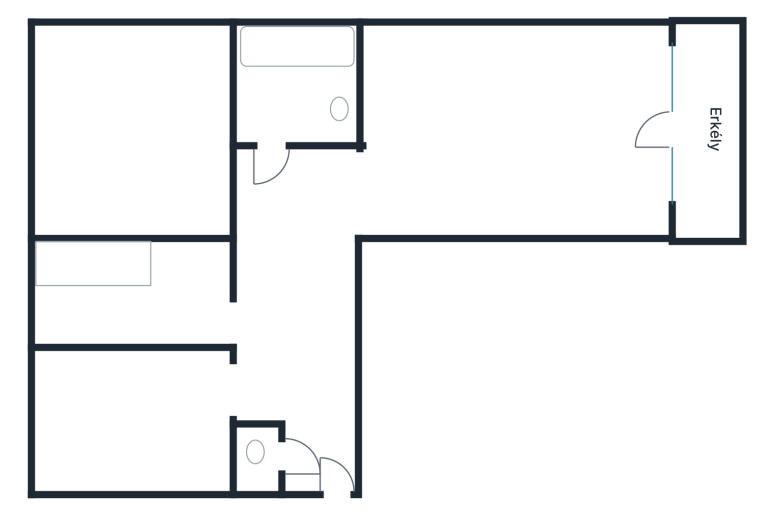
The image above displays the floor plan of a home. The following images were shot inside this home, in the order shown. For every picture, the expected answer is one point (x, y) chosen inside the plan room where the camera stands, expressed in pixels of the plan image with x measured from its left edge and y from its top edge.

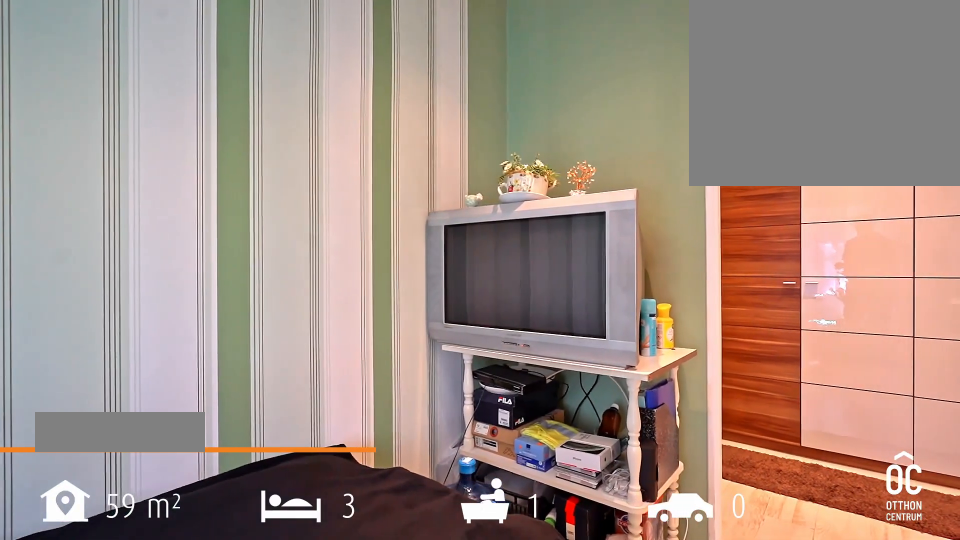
(125, 282)
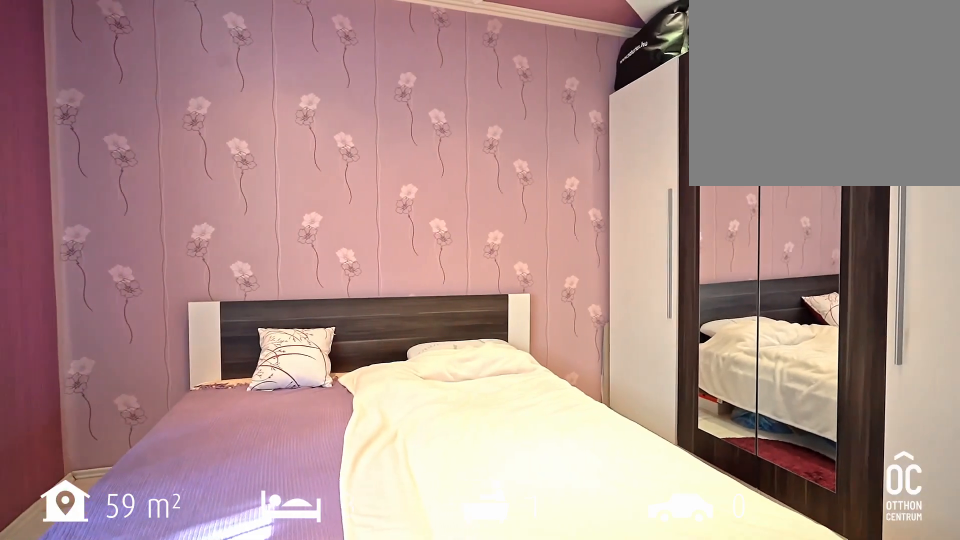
(153, 126)
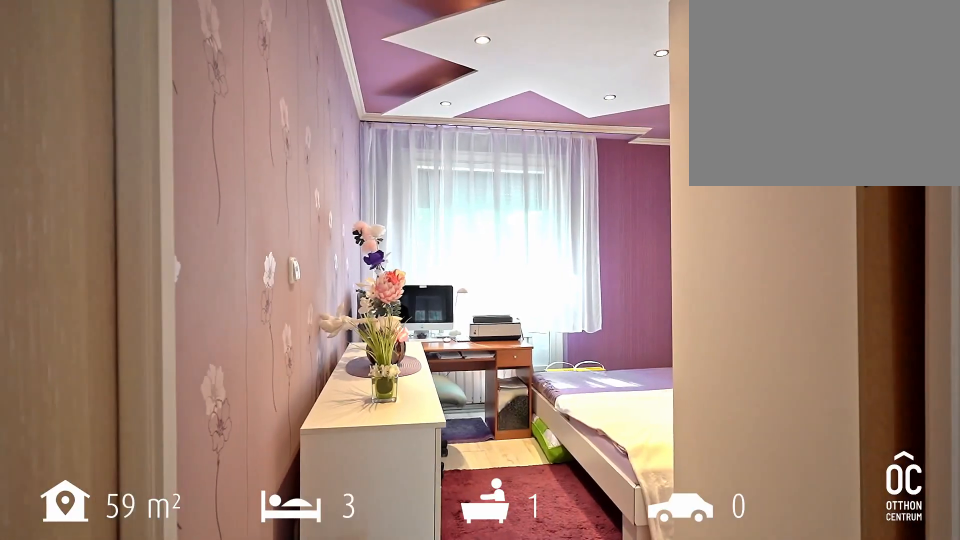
(153, 127)
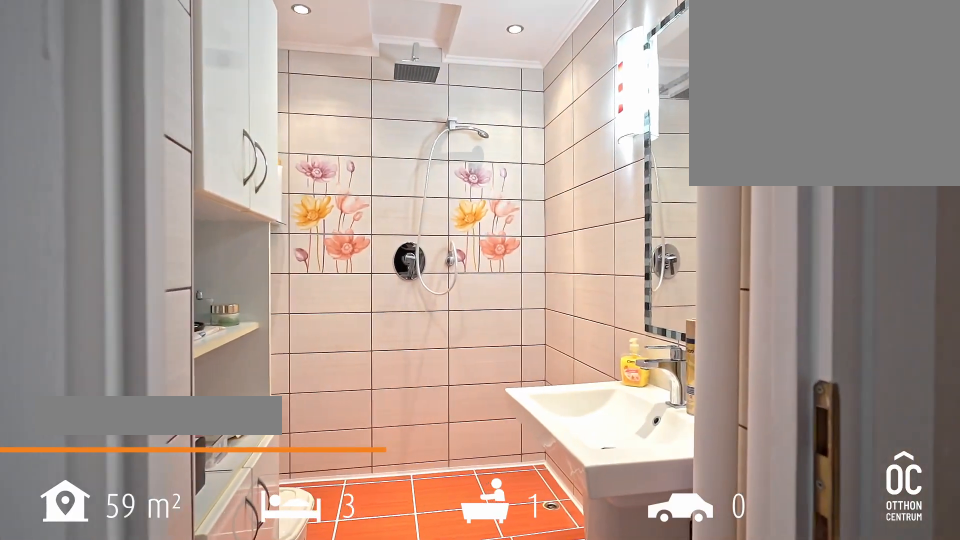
(305, 88)
